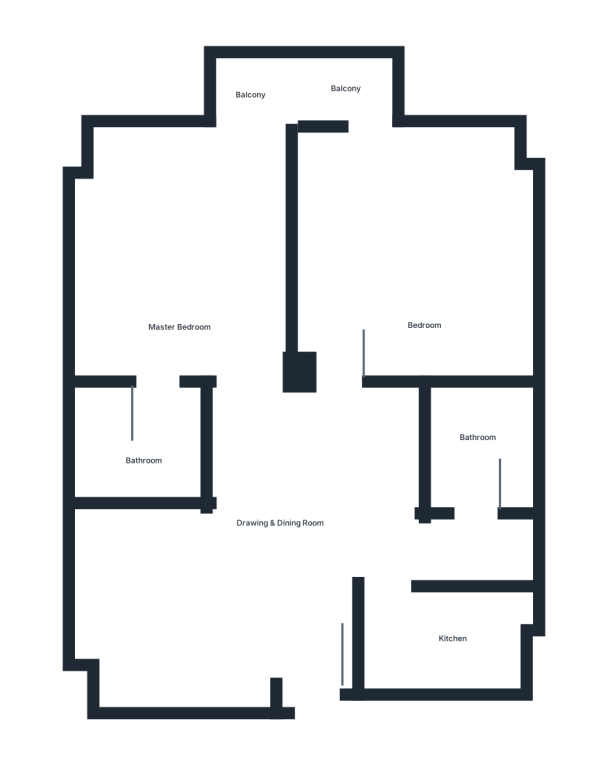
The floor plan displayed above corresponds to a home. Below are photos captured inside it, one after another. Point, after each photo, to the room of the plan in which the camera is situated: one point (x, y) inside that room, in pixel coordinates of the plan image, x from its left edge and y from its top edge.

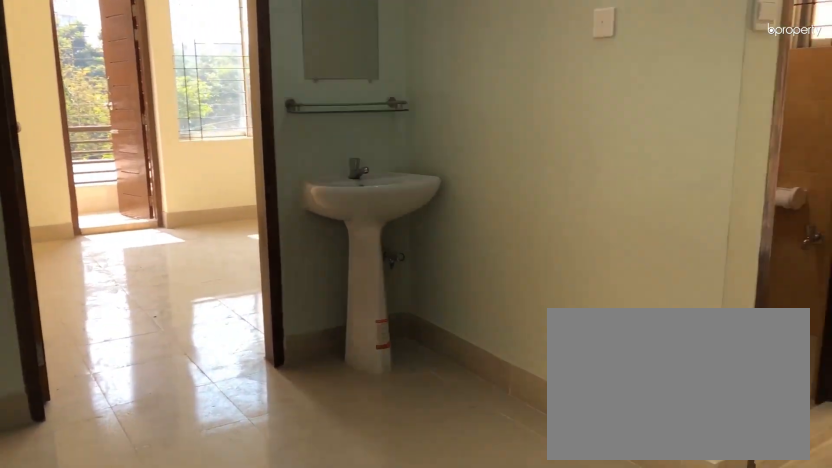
(287, 545)
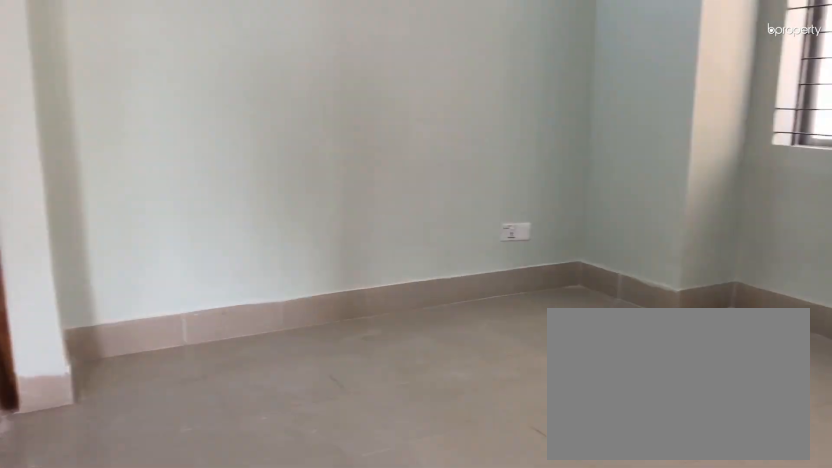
(286, 544)
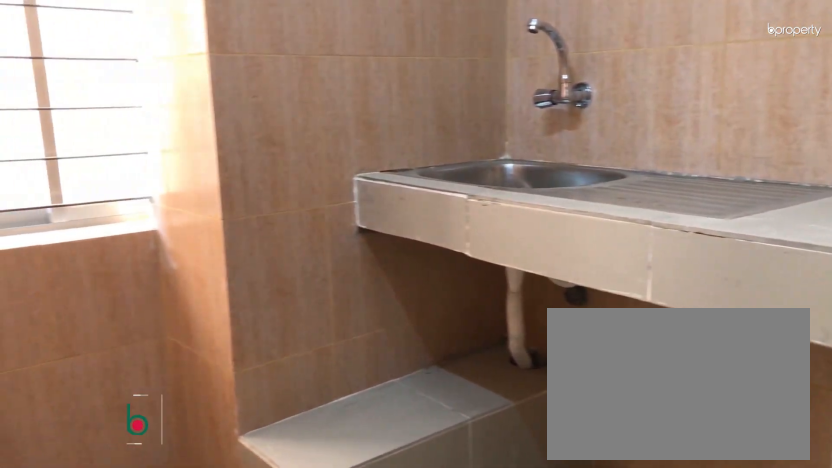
(453, 652)
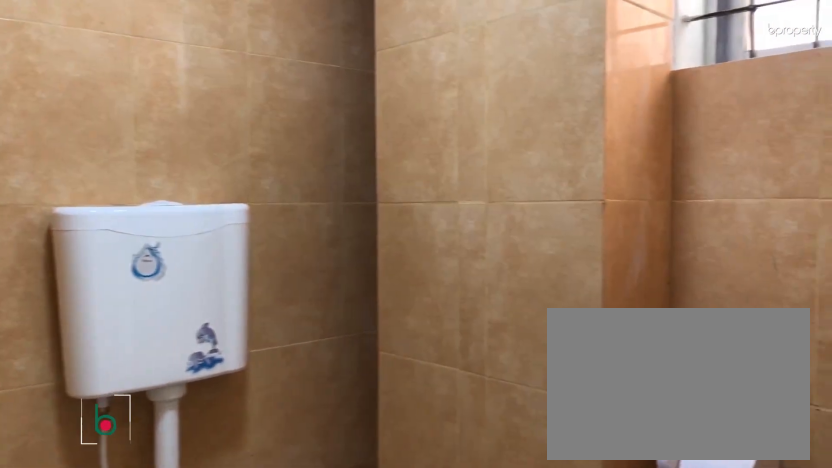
(477, 447)
